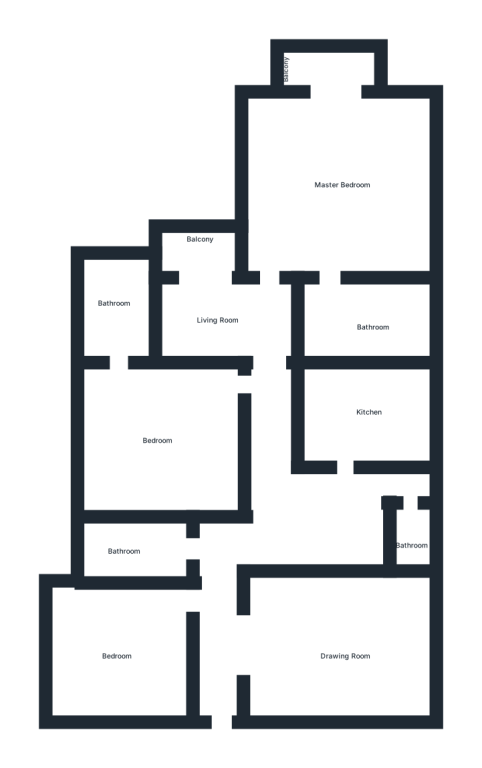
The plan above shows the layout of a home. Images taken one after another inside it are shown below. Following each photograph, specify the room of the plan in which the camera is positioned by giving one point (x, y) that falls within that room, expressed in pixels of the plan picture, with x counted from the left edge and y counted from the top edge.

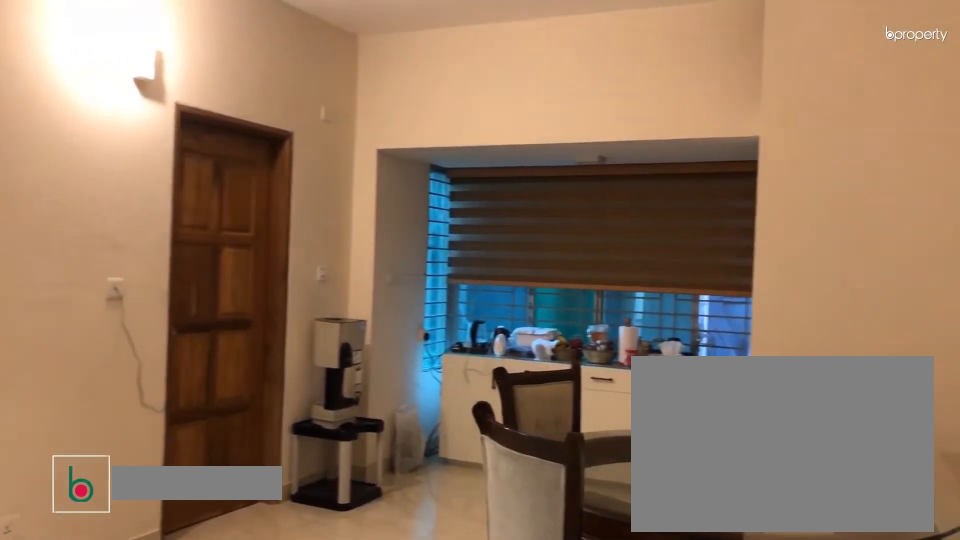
(290, 544)
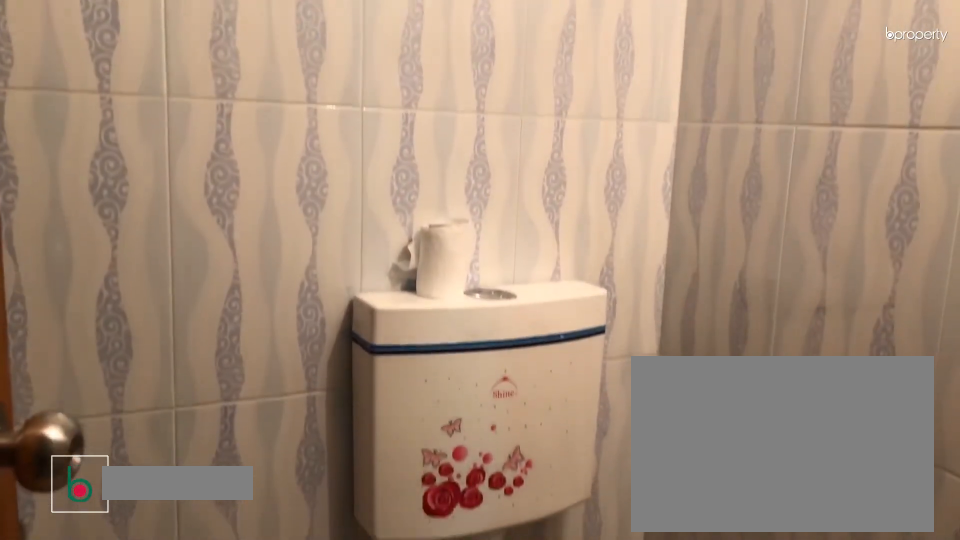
(413, 531)
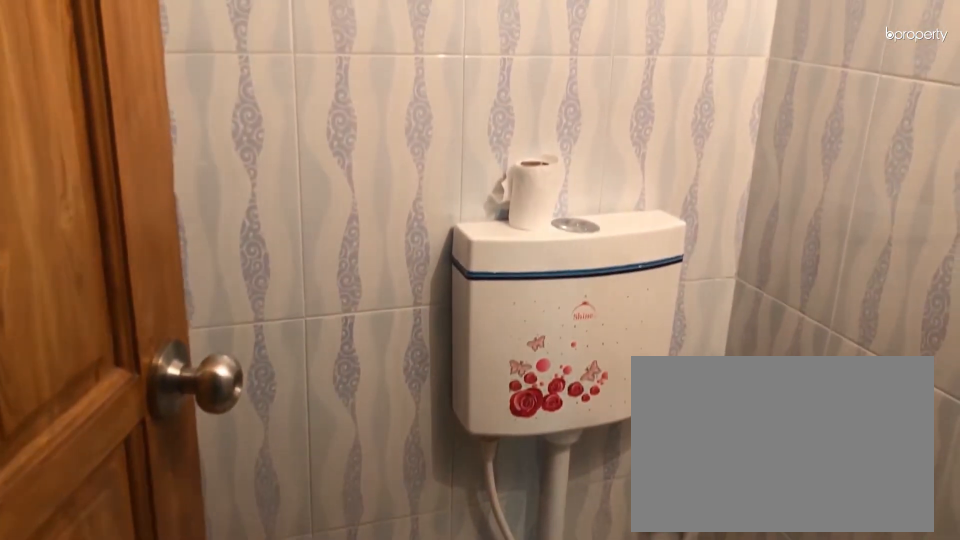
(413, 531)
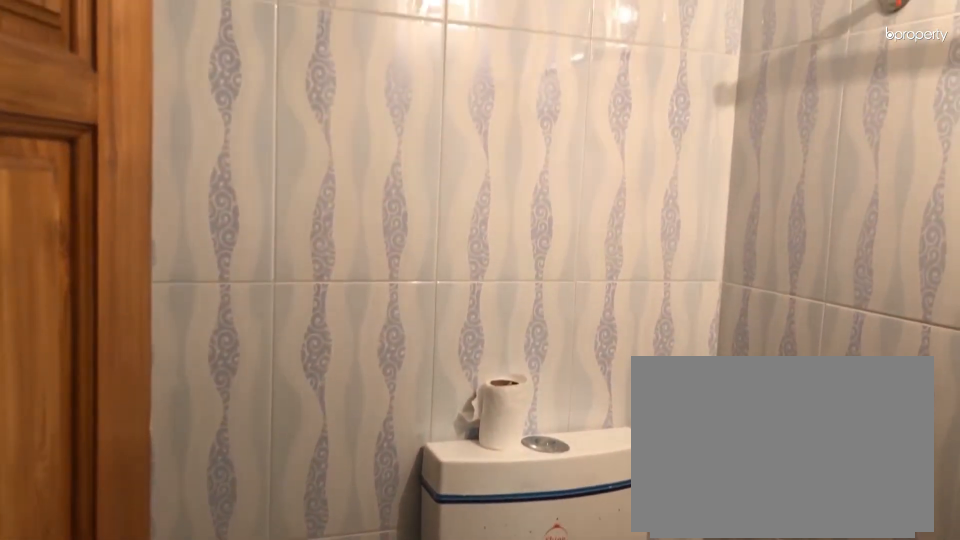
(413, 531)
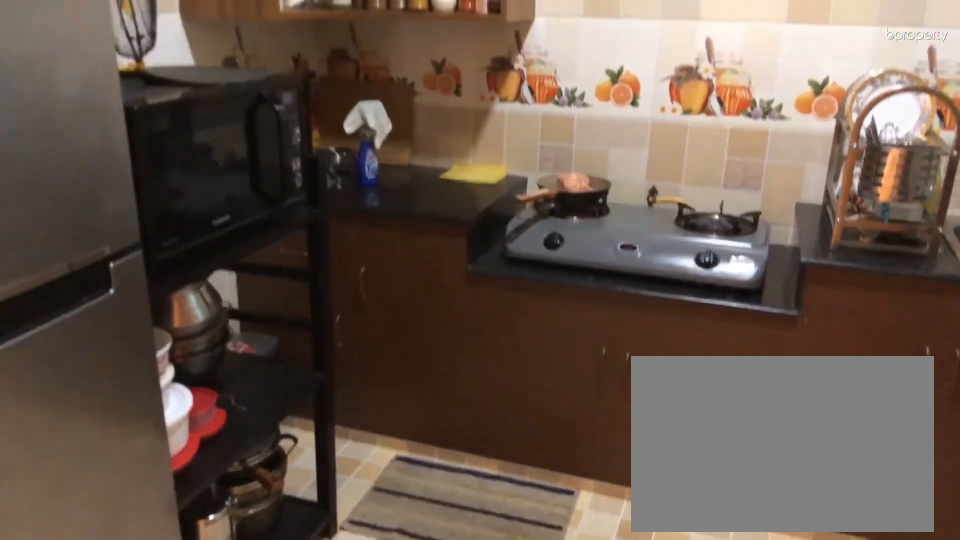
(359, 409)
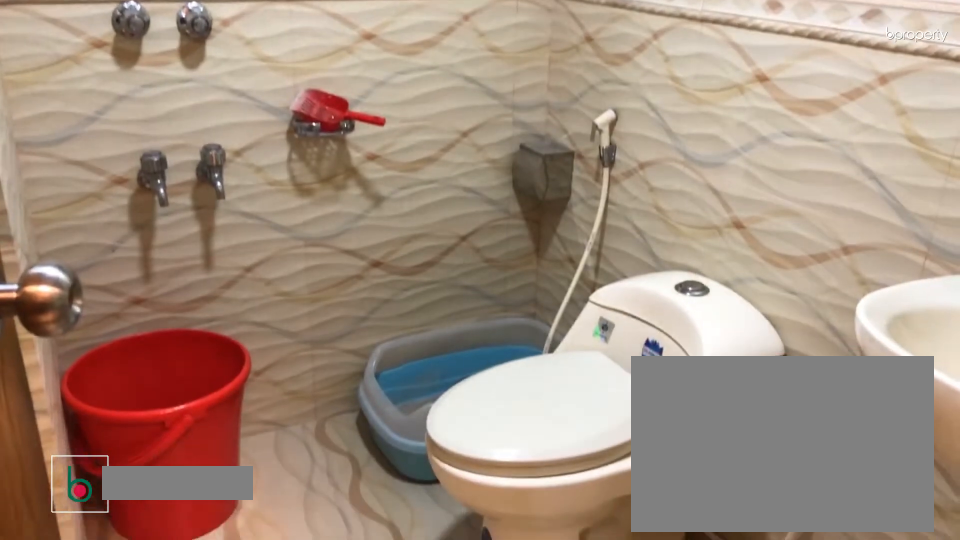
(128, 553)
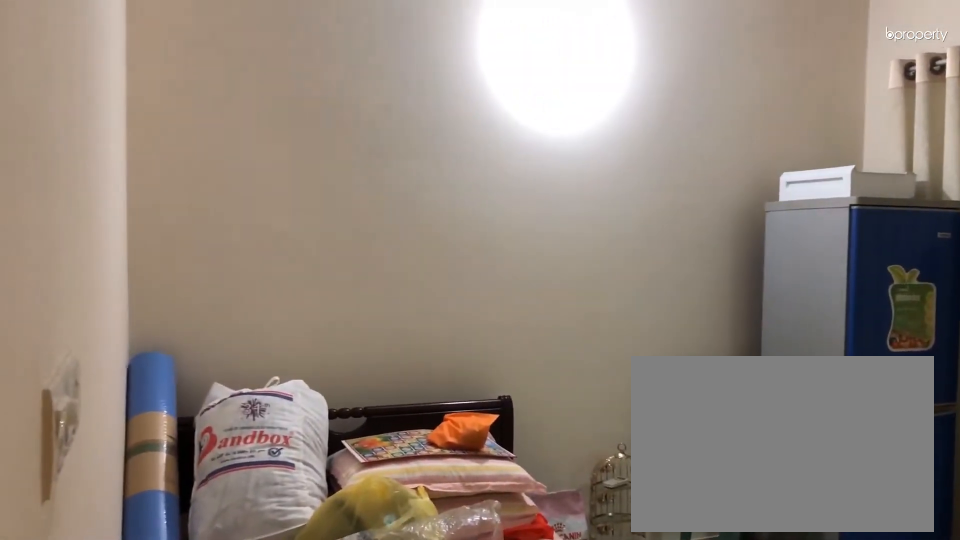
(142, 431)
